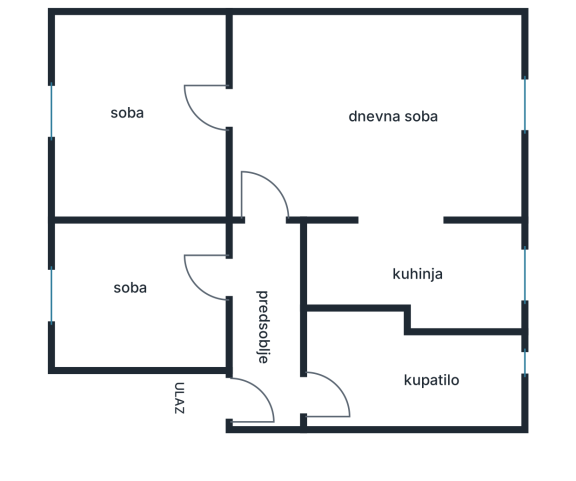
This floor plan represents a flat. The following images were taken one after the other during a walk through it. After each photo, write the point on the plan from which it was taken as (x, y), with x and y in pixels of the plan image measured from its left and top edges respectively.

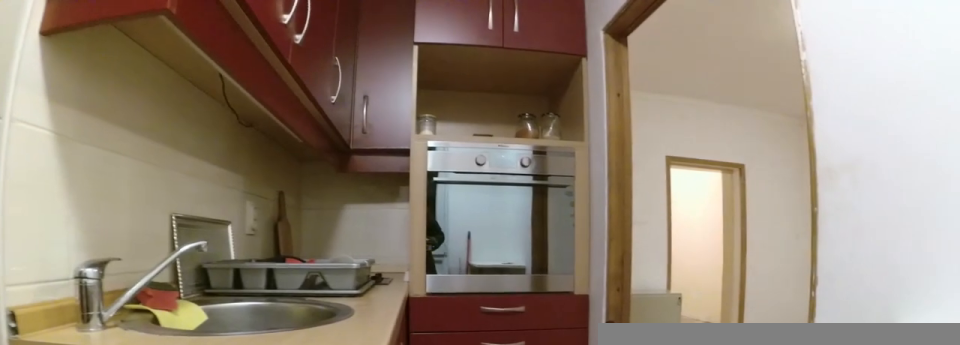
(509, 261)
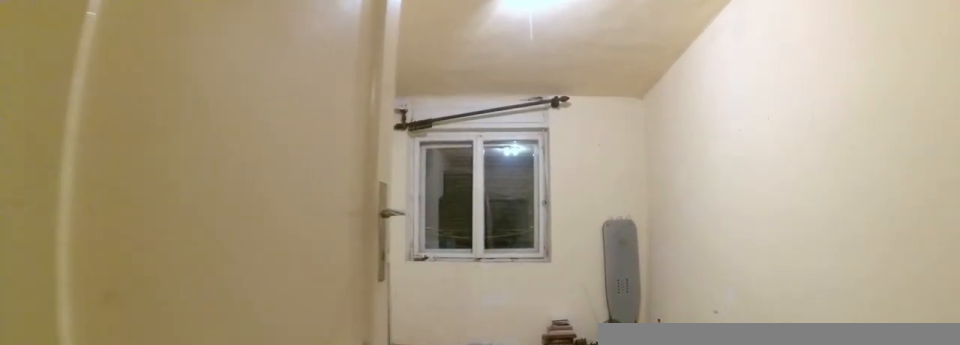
(250, 122)
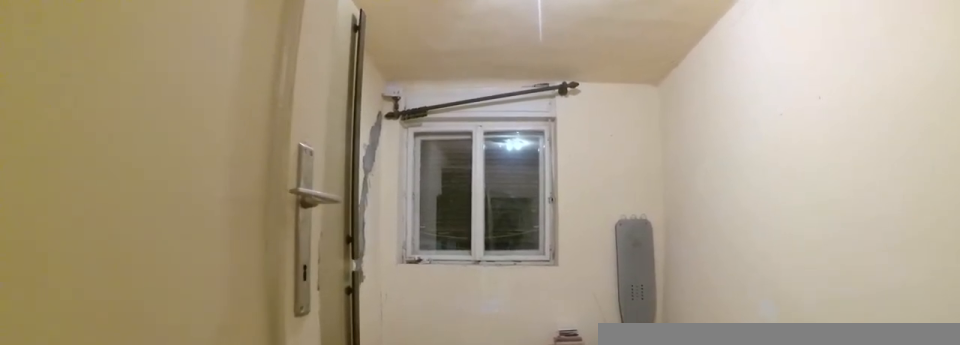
(236, 122)
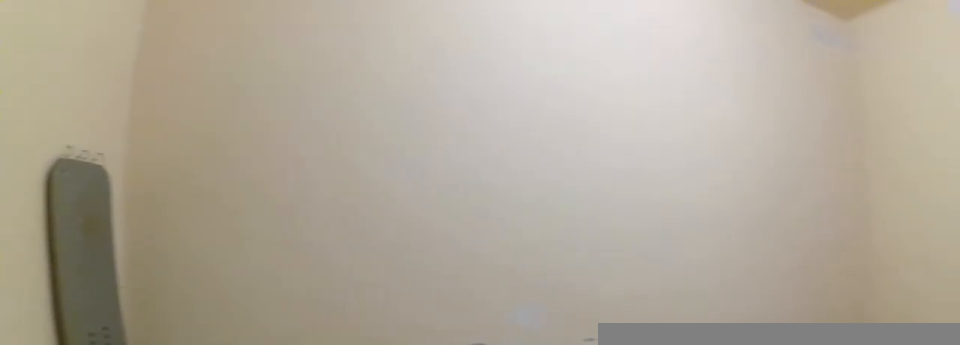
(67, 137)
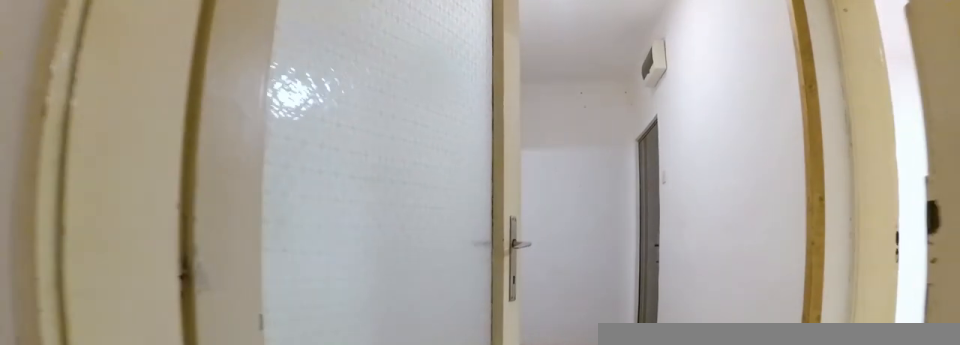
(258, 183)
